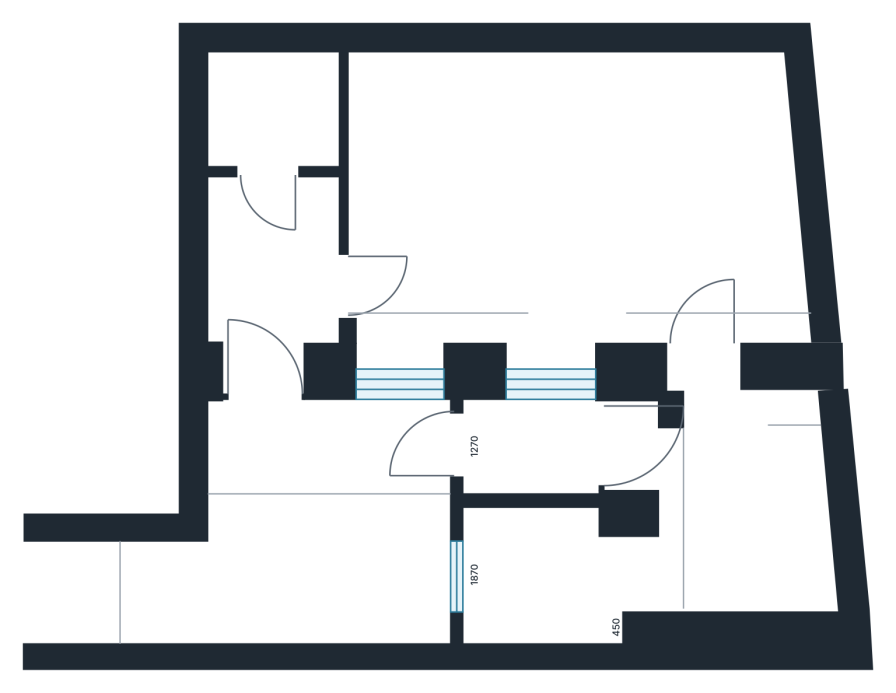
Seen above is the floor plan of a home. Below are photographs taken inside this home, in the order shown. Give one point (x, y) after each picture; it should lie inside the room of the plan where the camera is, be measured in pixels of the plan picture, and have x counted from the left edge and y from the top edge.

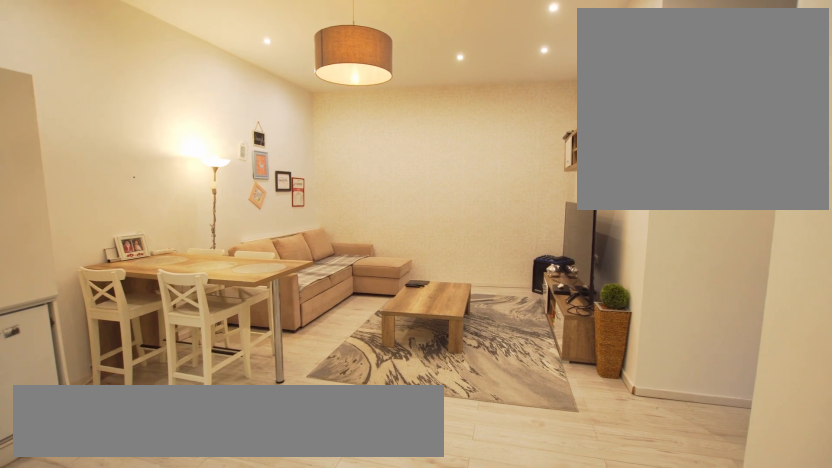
(577, 200)
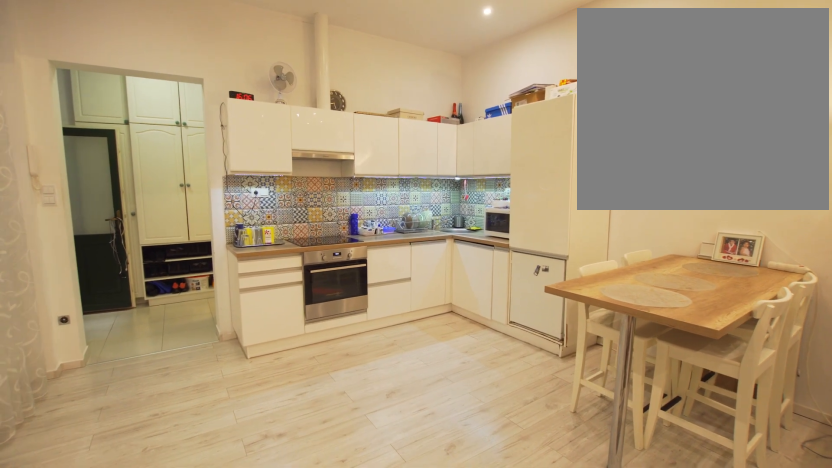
(578, 199)
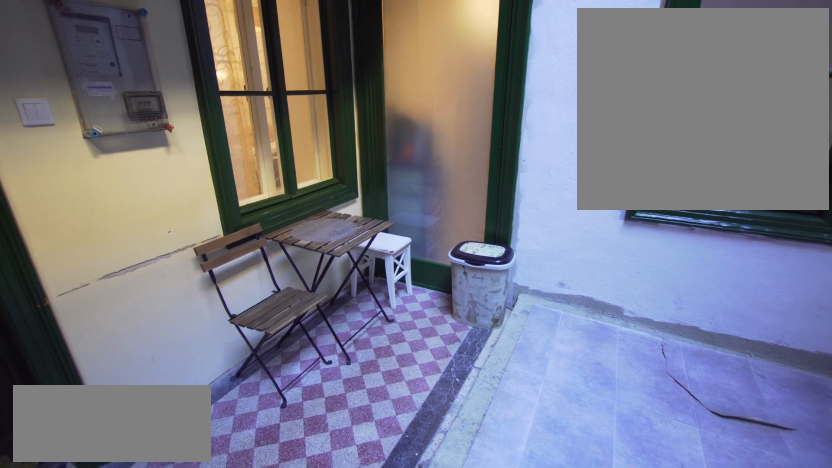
(313, 534)
